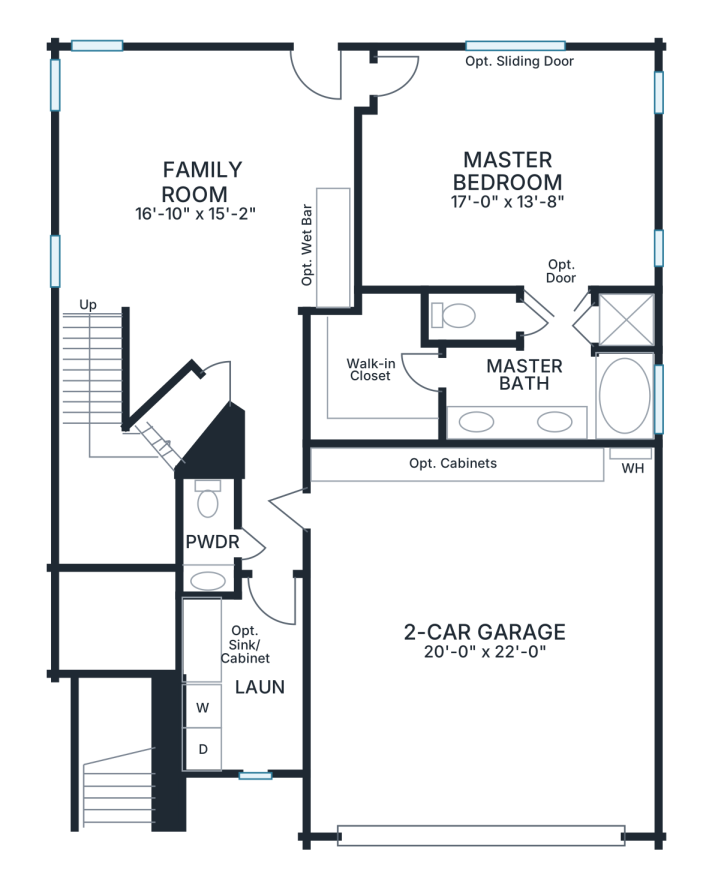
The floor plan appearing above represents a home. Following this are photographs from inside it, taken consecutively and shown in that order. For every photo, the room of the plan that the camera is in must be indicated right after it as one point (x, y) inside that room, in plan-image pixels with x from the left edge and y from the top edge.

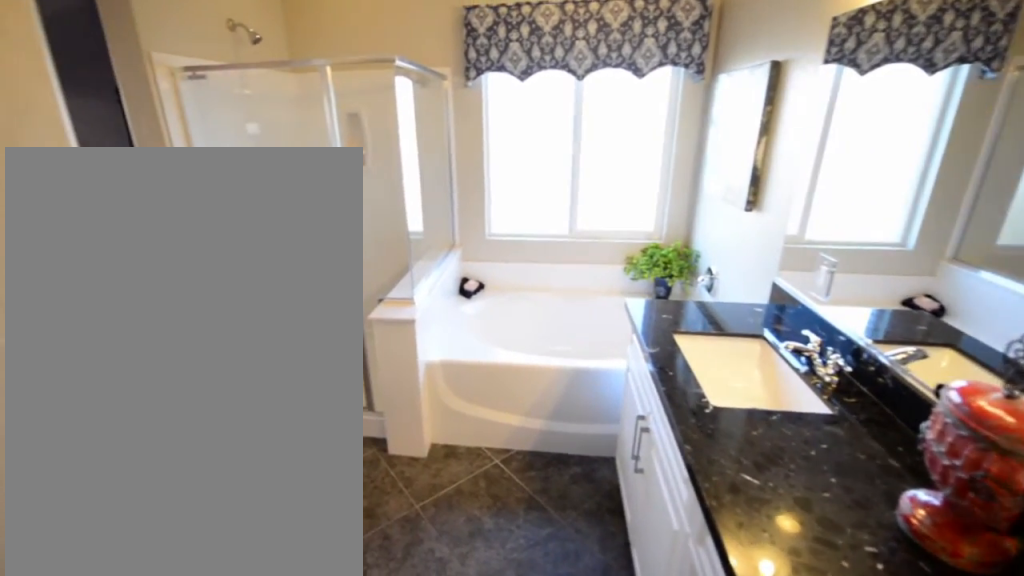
(546, 361)
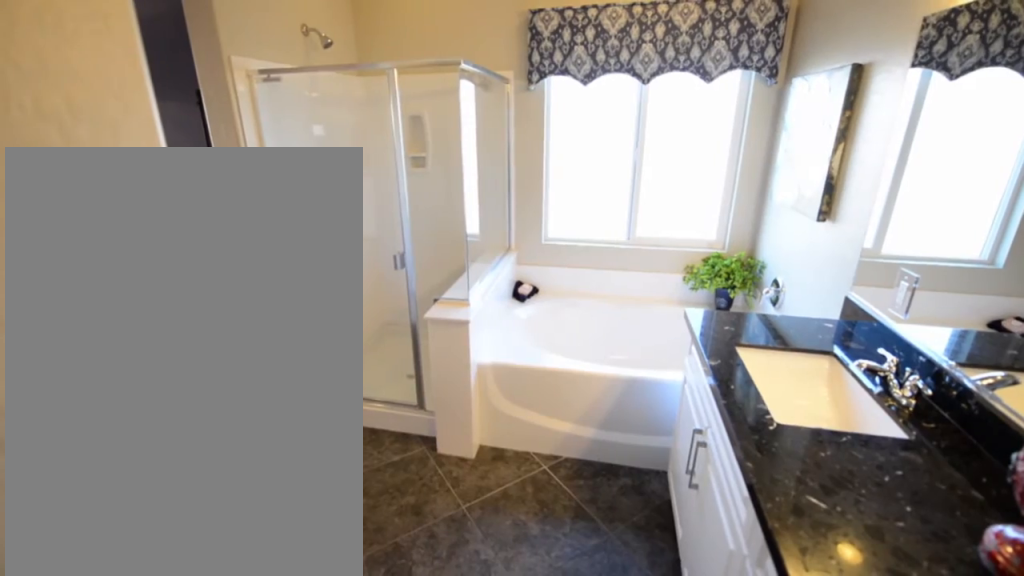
(546, 361)
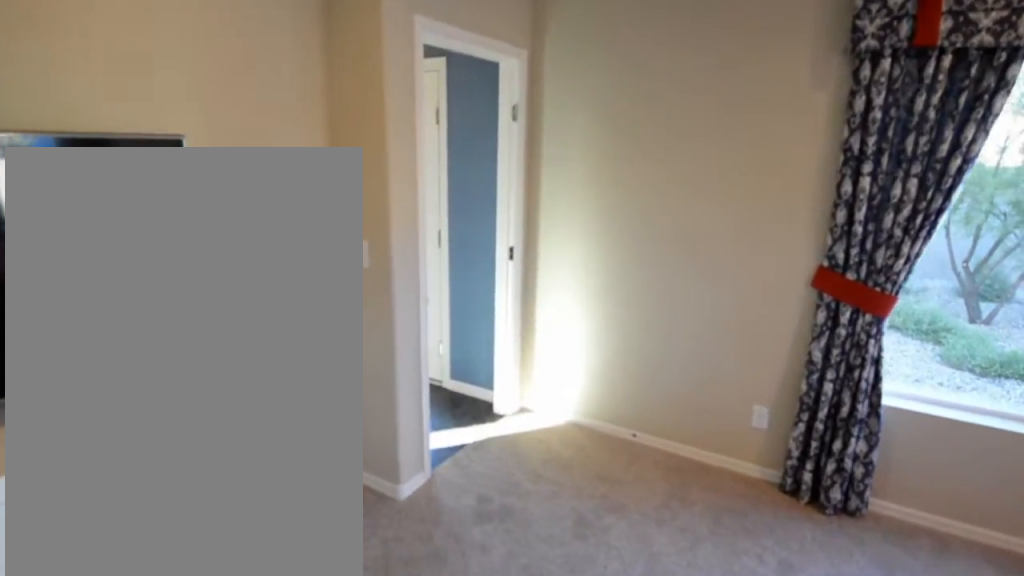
(506, 168)
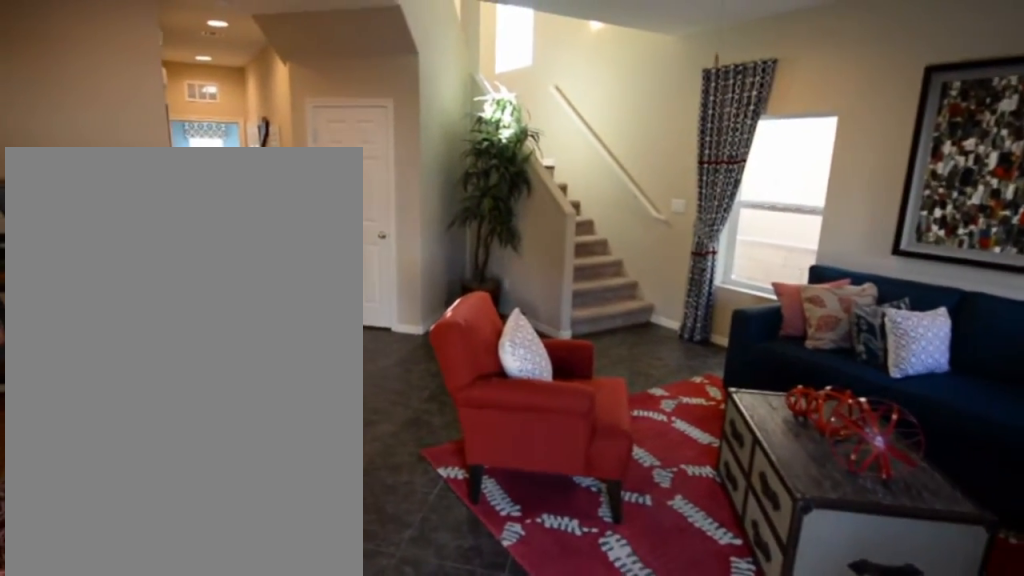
(207, 182)
